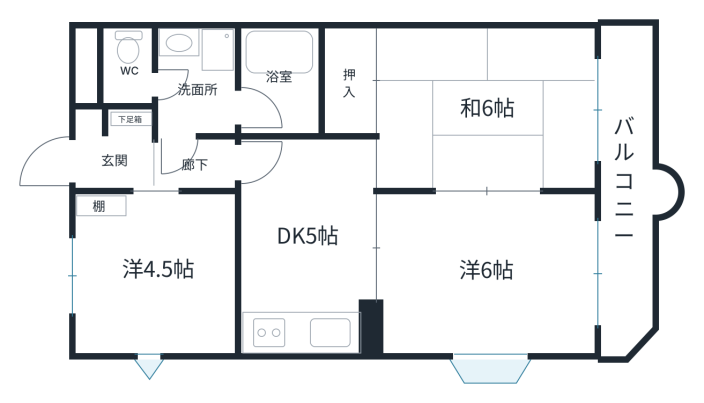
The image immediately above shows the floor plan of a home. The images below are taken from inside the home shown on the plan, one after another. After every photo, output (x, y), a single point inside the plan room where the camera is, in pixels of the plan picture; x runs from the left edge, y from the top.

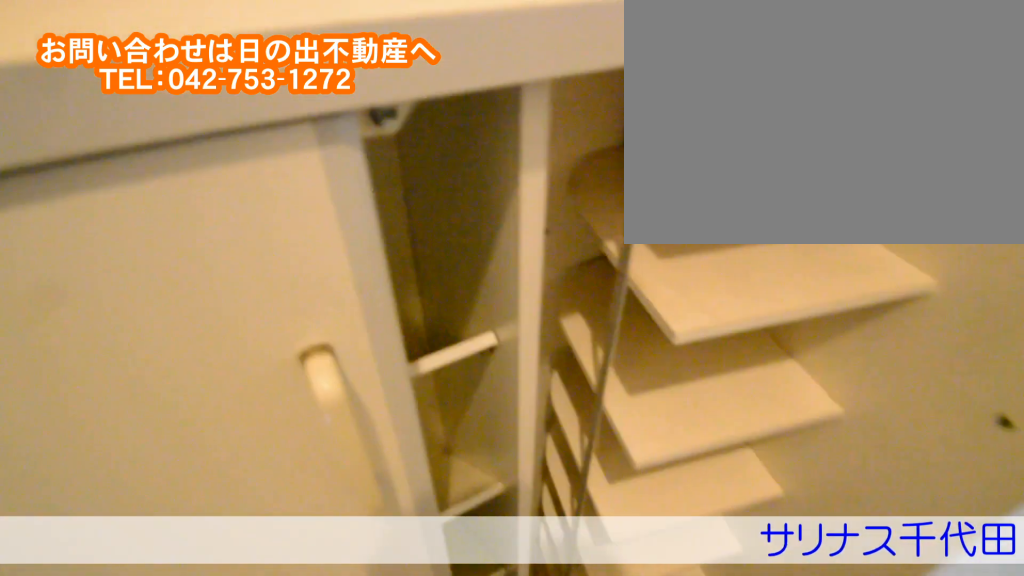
(141, 160)
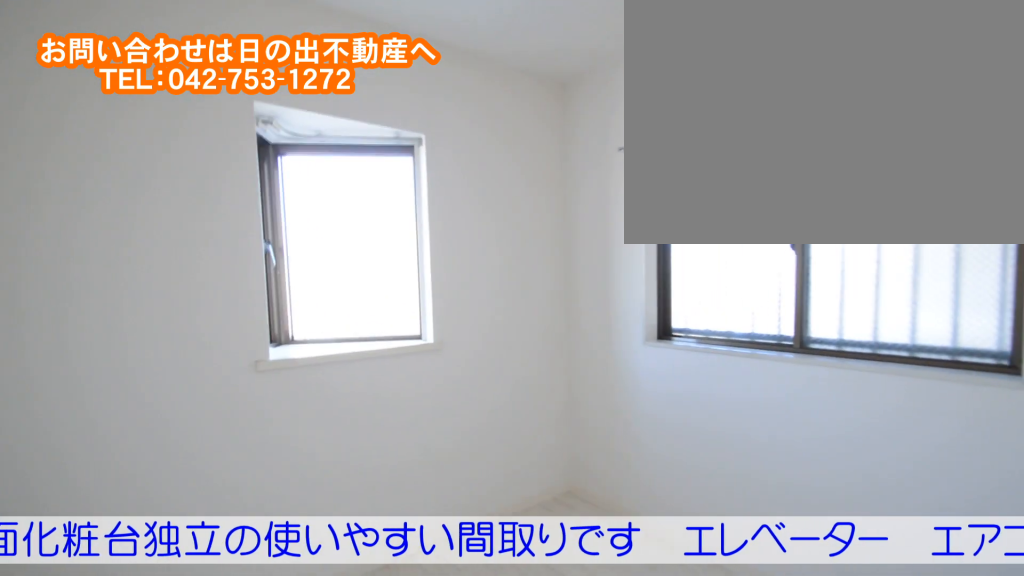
(156, 304)
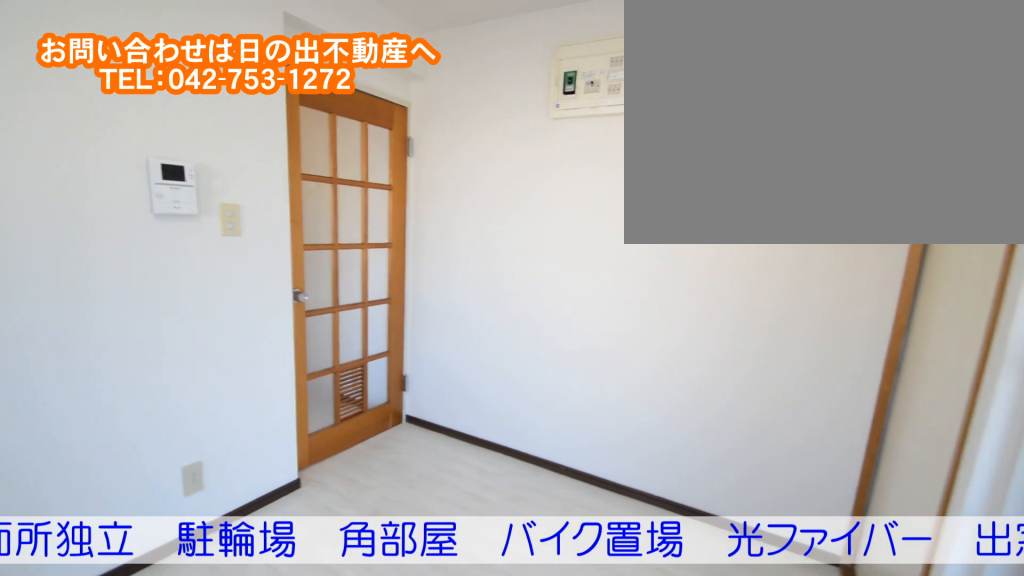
(315, 267)
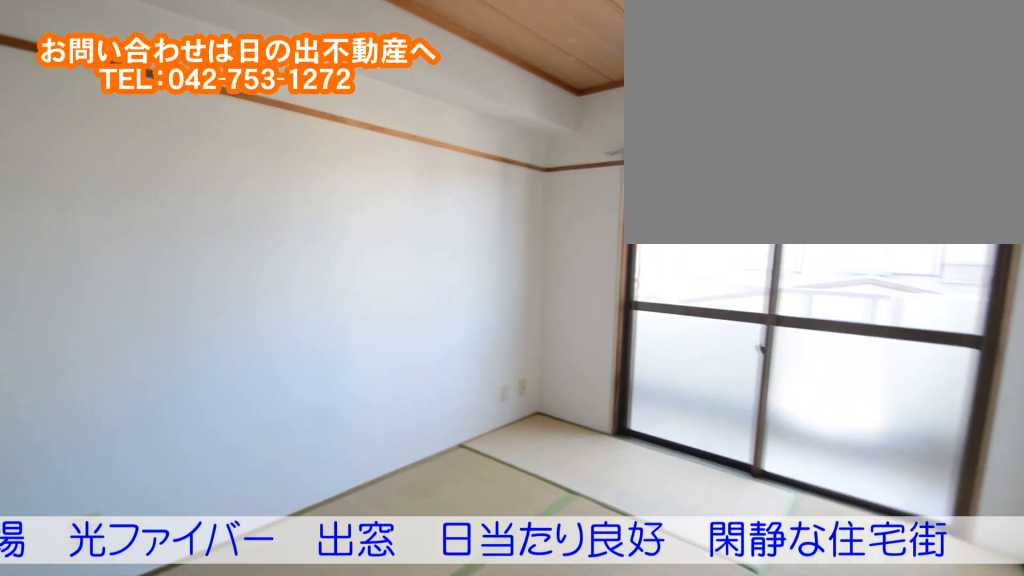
(482, 138)
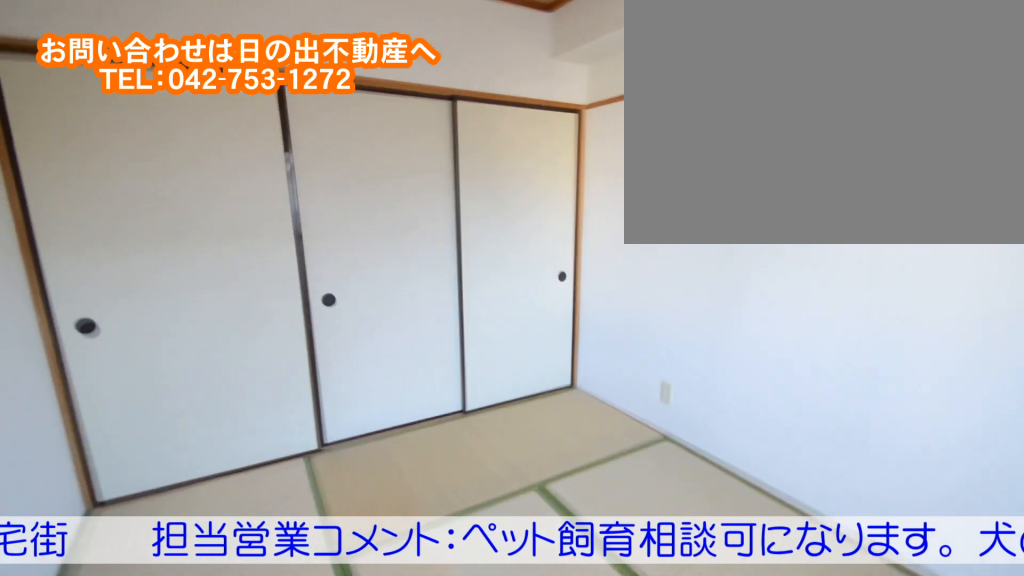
(482, 138)
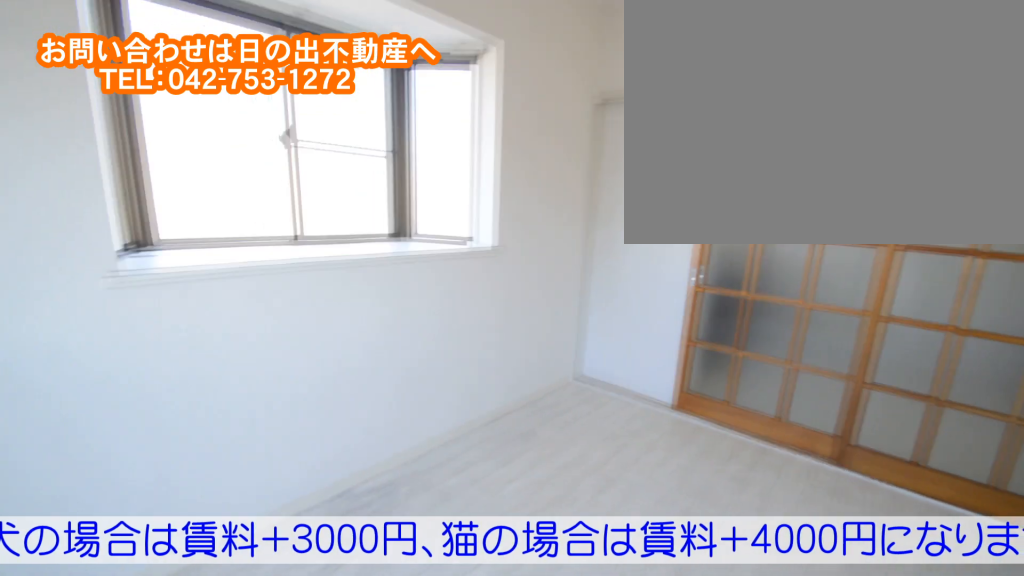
(493, 293)
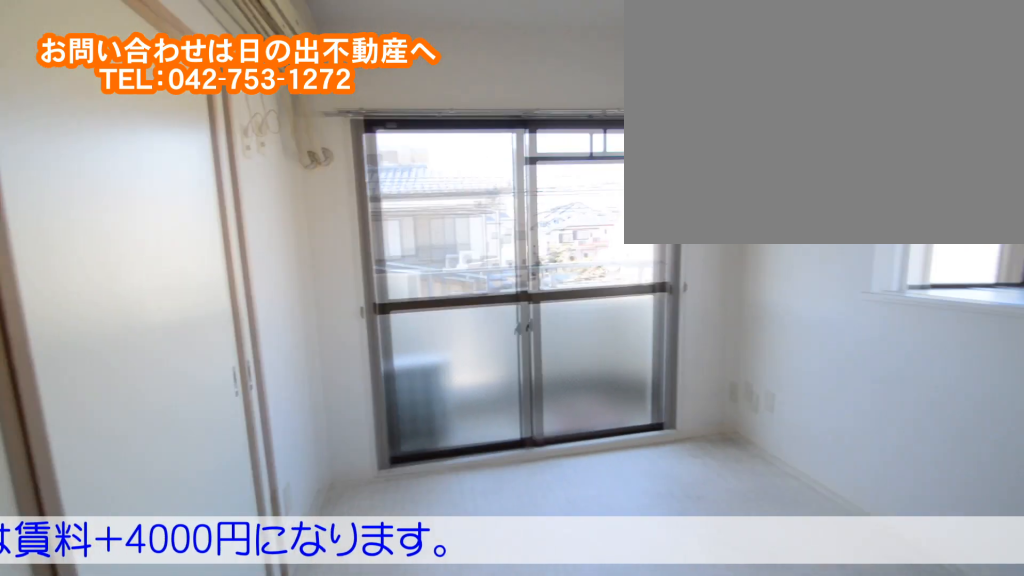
(493, 293)
